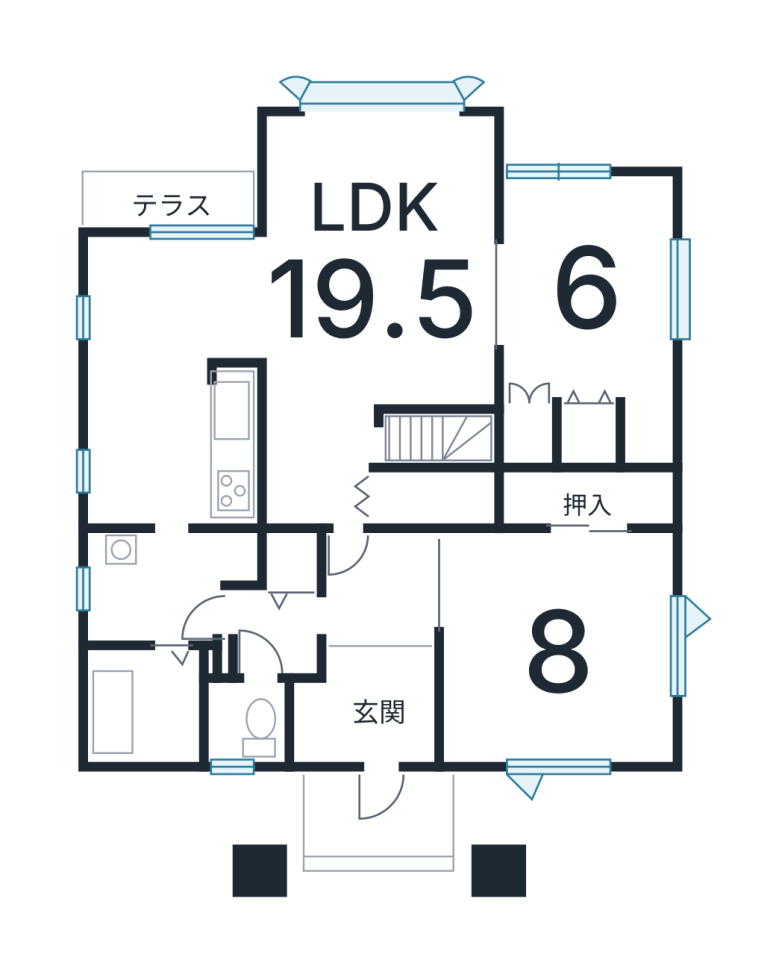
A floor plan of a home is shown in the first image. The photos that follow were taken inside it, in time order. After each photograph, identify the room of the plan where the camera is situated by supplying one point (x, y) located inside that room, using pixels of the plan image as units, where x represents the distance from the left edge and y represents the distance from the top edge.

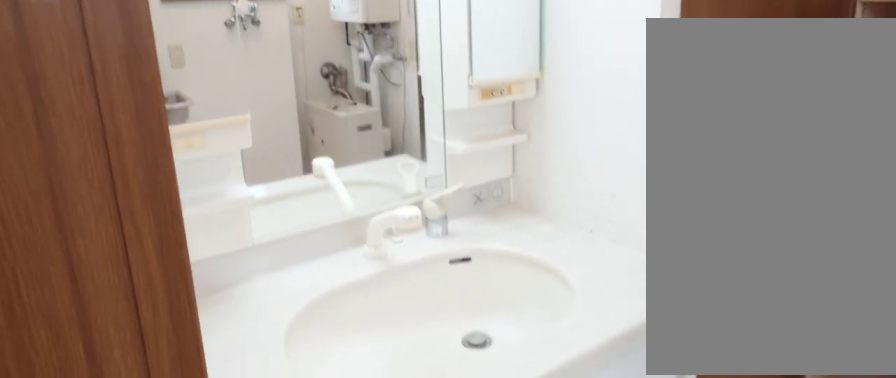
(152, 578)
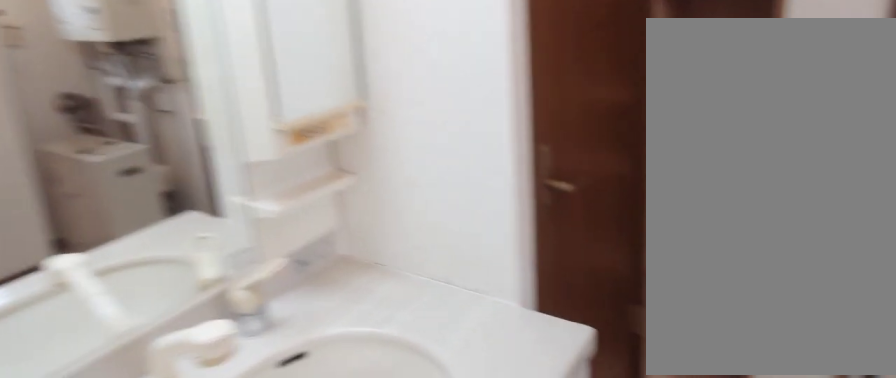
(152, 578)
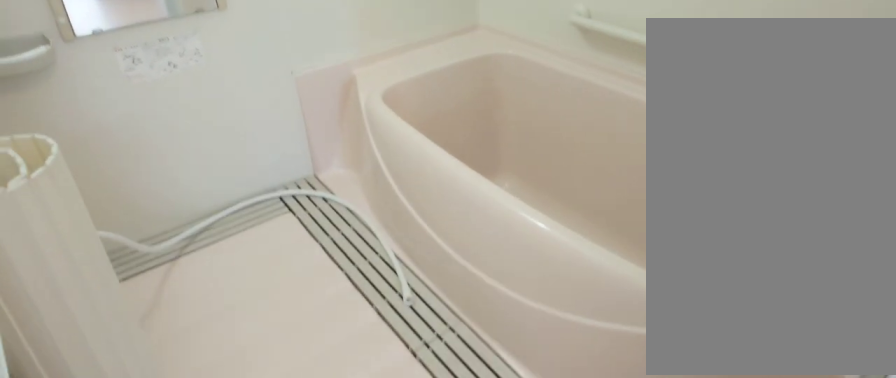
(126, 722)
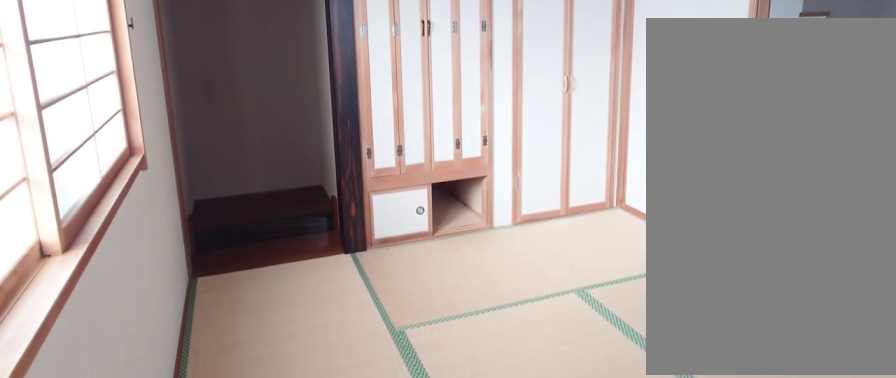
(573, 301)
